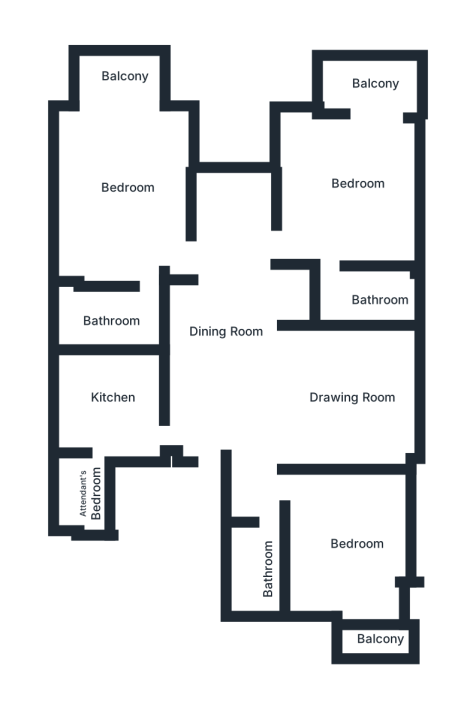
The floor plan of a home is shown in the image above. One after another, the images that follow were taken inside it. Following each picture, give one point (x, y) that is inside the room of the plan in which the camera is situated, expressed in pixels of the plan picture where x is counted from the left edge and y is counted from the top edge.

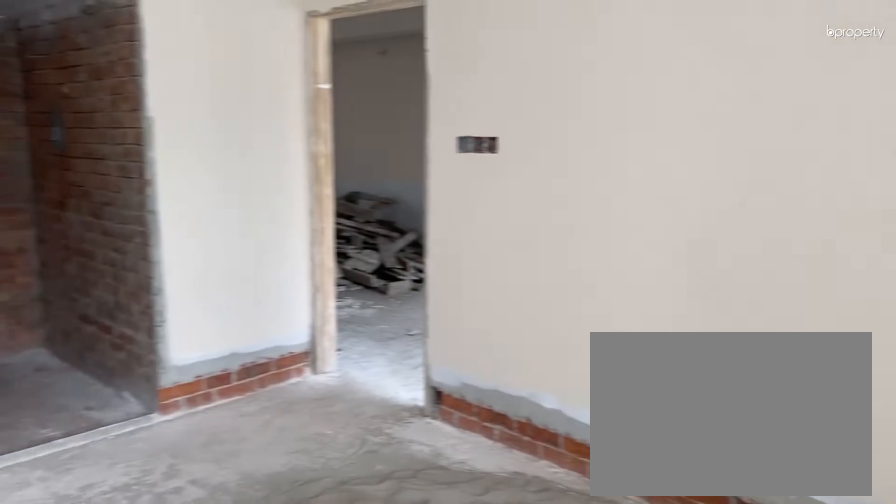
(343, 184)
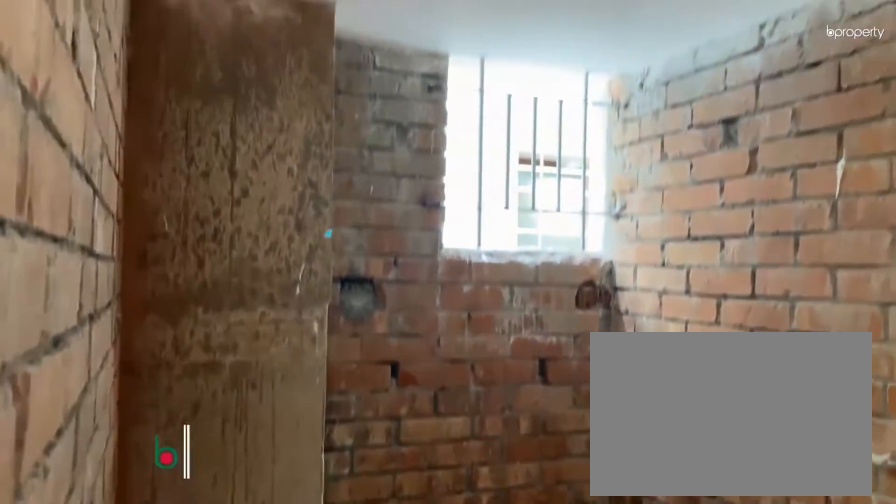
(370, 294)
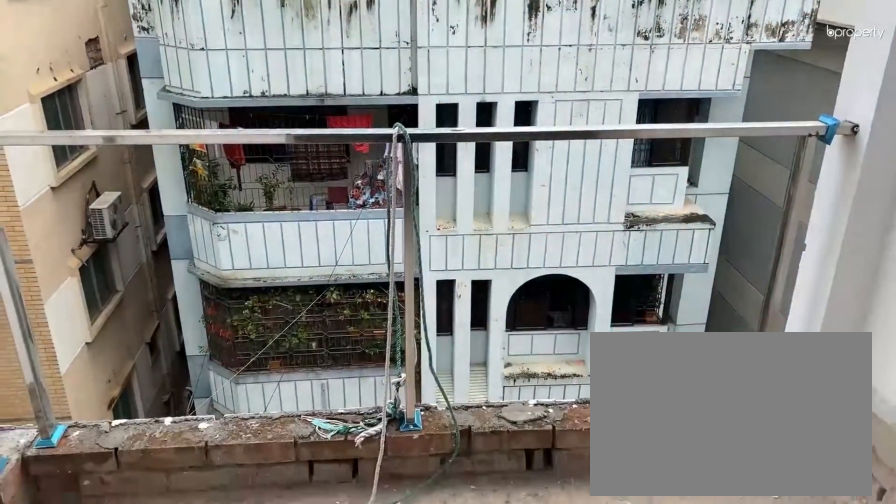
(369, 89)
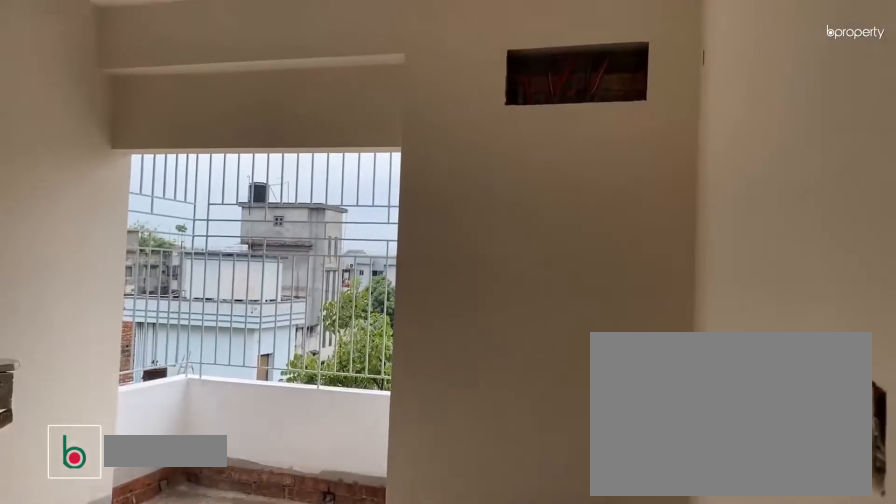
(356, 543)
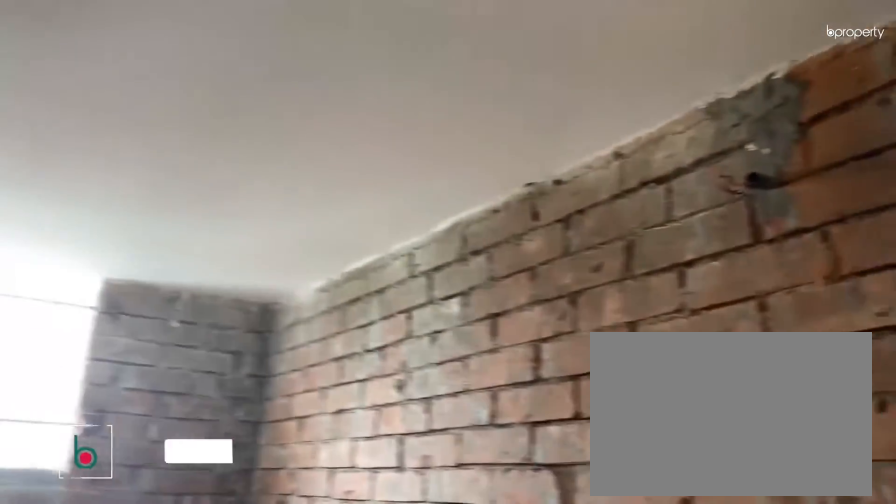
(256, 567)
